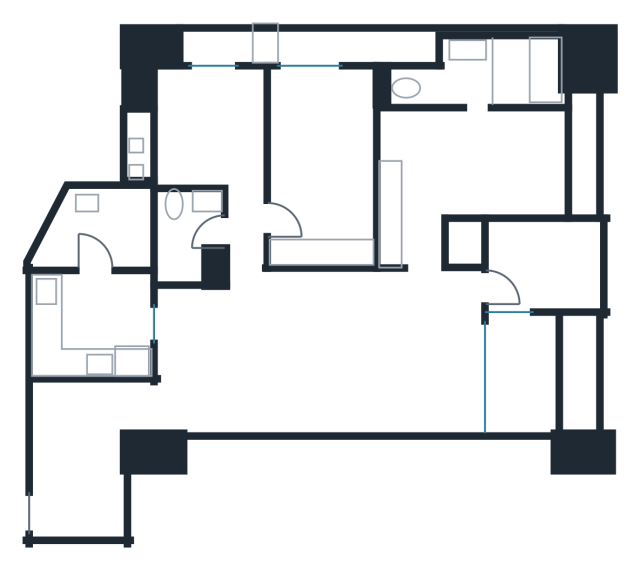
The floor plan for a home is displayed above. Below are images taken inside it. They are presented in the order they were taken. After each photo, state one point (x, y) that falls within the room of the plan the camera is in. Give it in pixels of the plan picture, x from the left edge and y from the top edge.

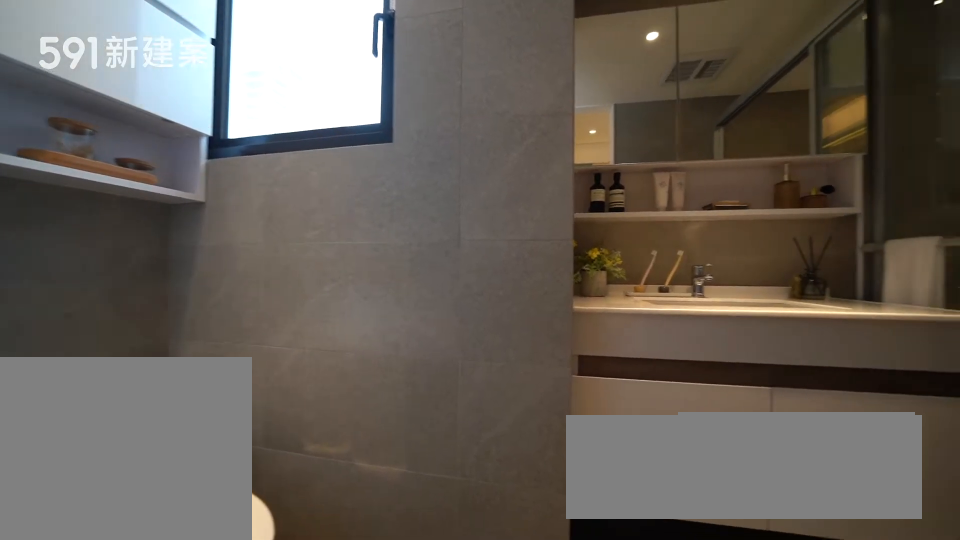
(480, 72)
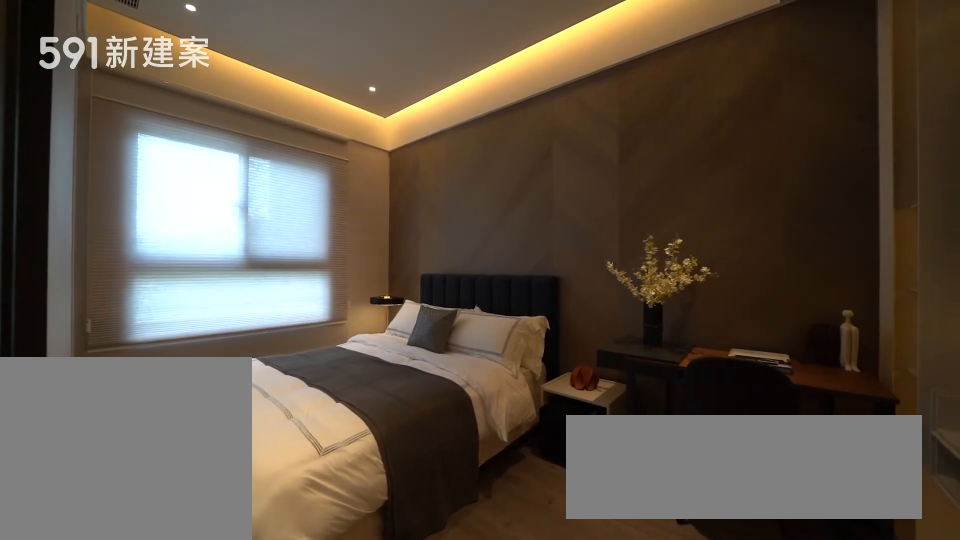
(324, 159)
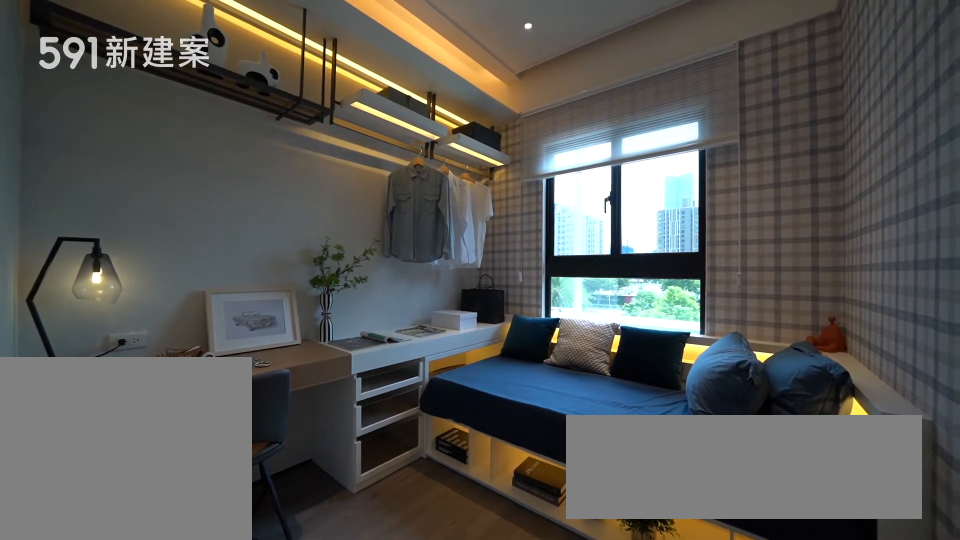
(213, 127)
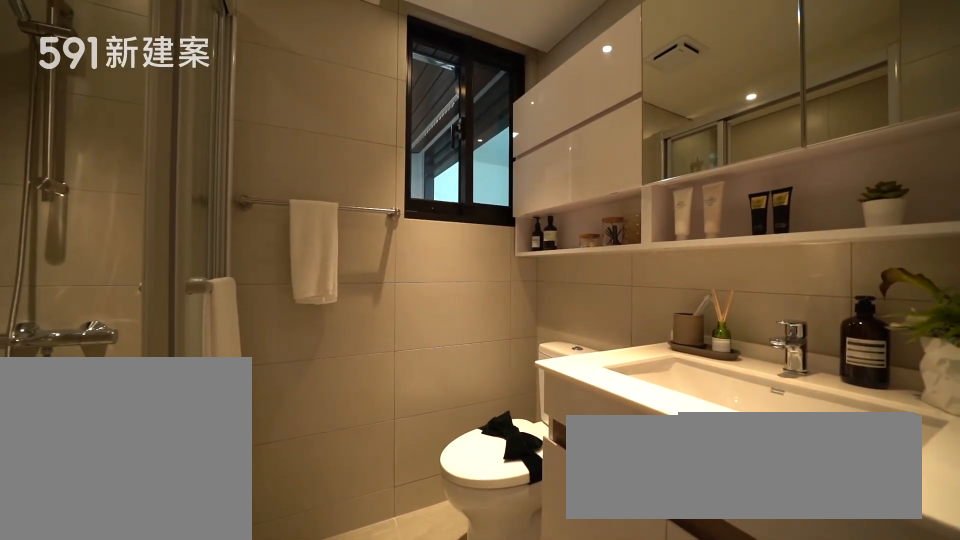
(188, 235)
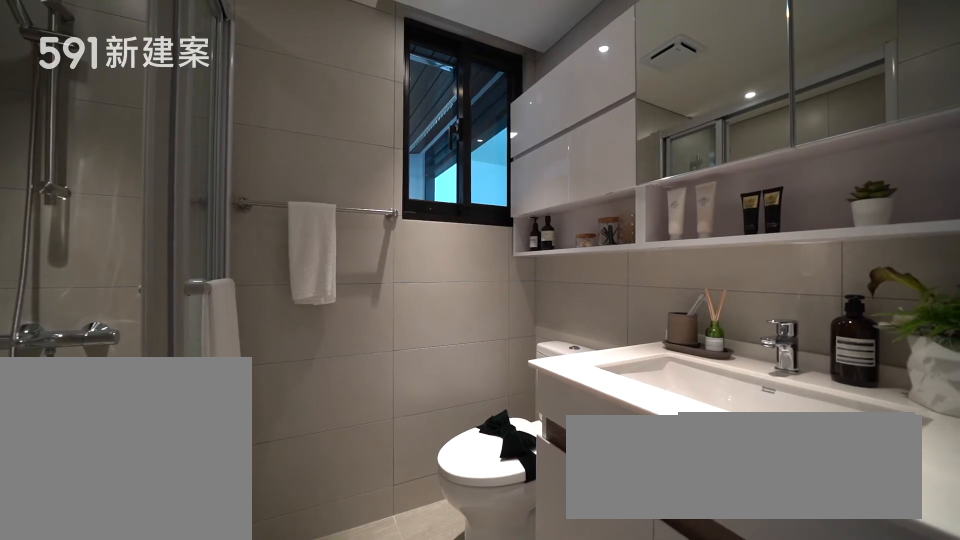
(188, 235)
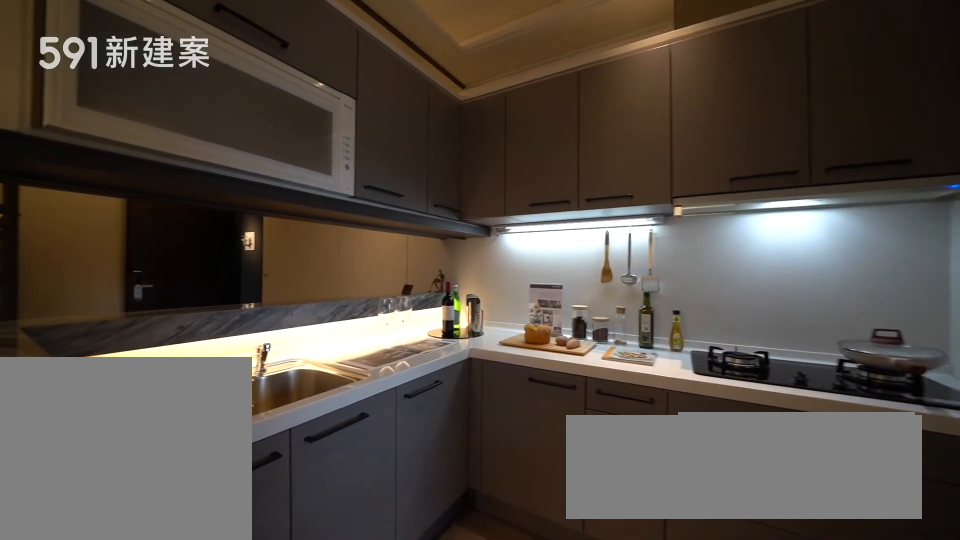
(93, 325)
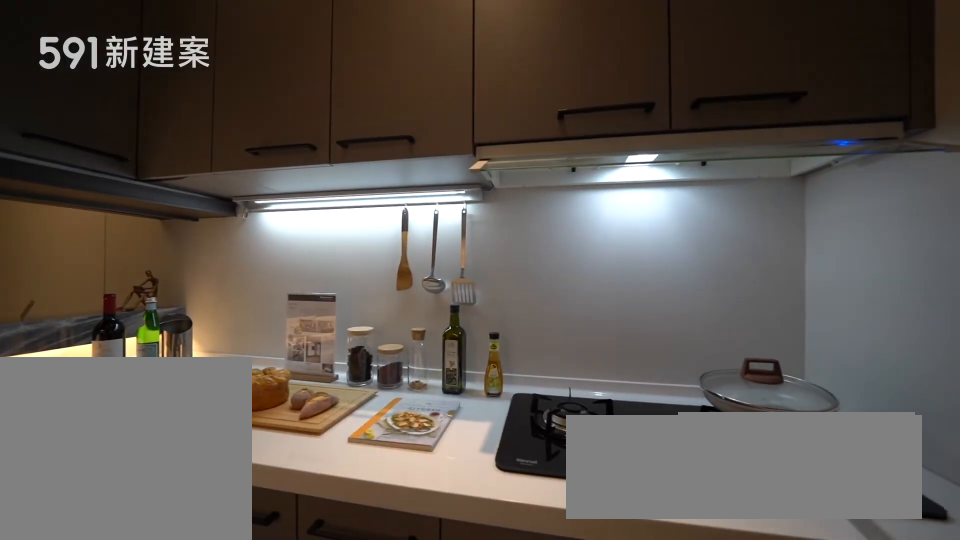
(93, 325)
